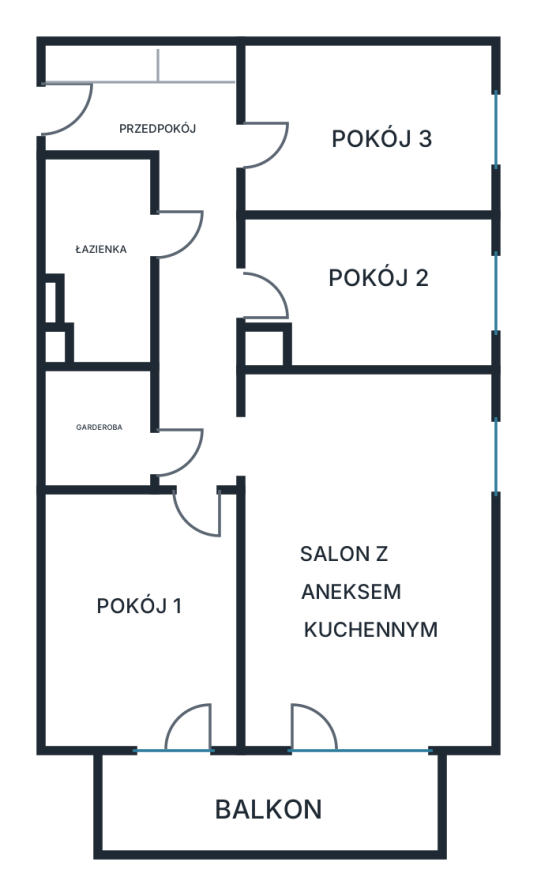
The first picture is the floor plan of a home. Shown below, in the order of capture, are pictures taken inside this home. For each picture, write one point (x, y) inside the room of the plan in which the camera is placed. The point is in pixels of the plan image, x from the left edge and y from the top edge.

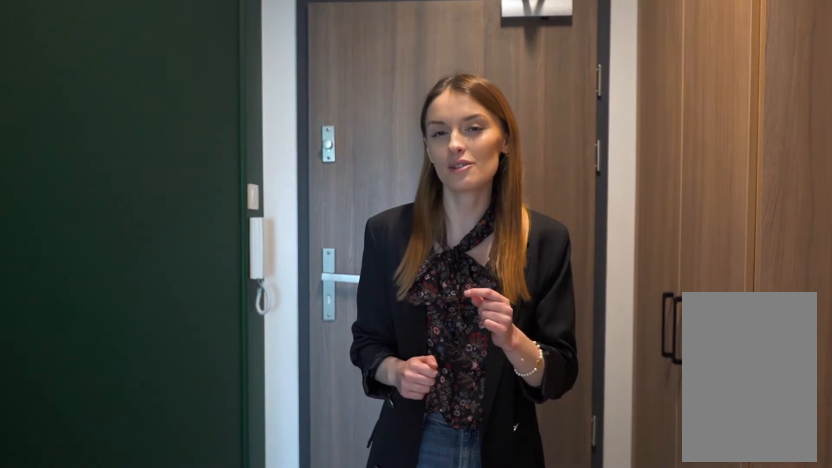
(177, 220)
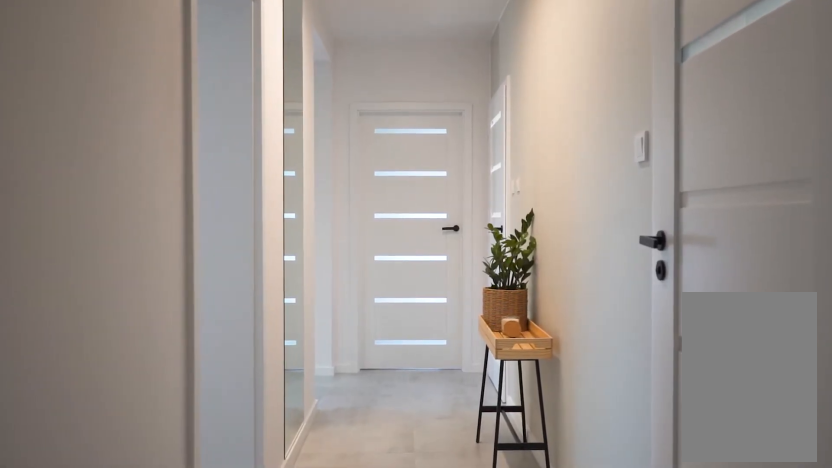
(177, 219)
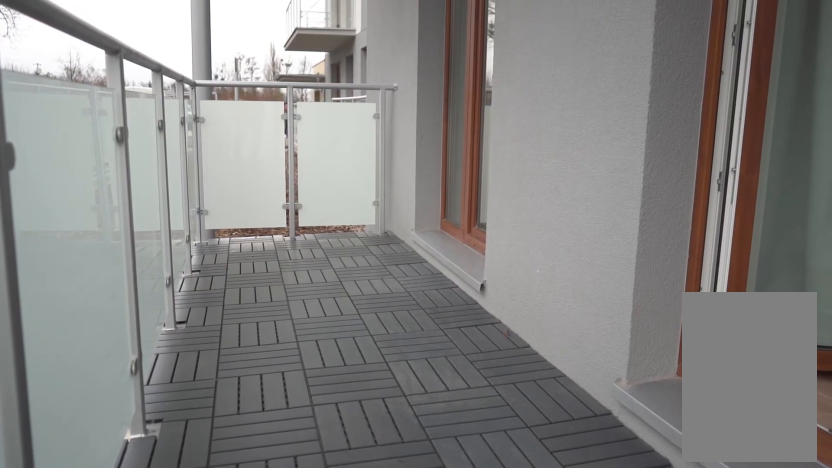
(270, 801)
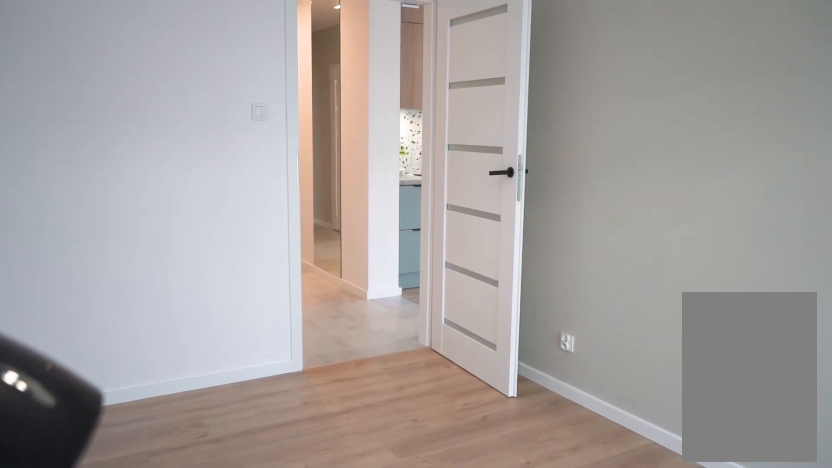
(138, 619)
